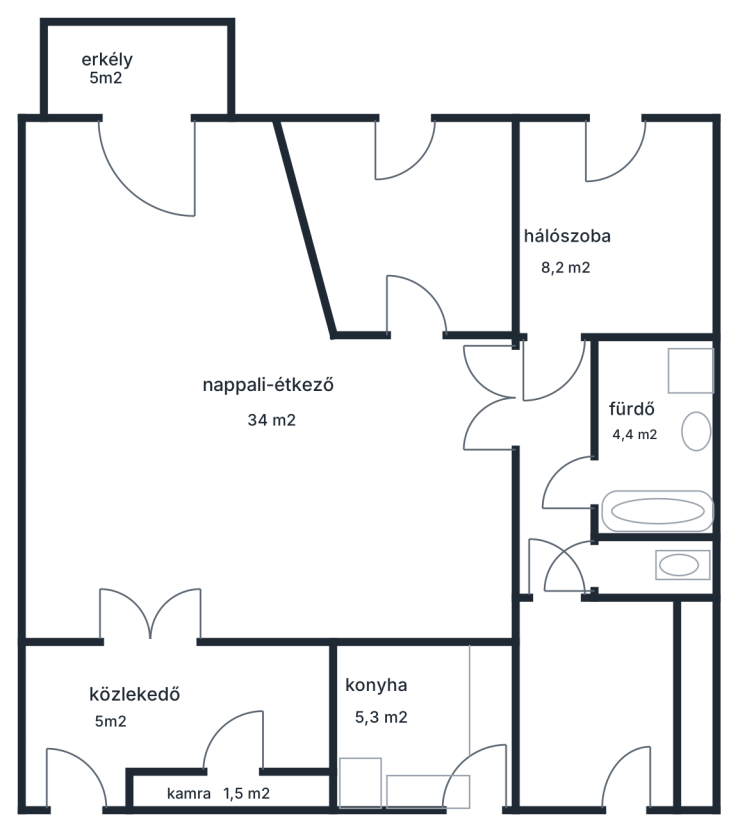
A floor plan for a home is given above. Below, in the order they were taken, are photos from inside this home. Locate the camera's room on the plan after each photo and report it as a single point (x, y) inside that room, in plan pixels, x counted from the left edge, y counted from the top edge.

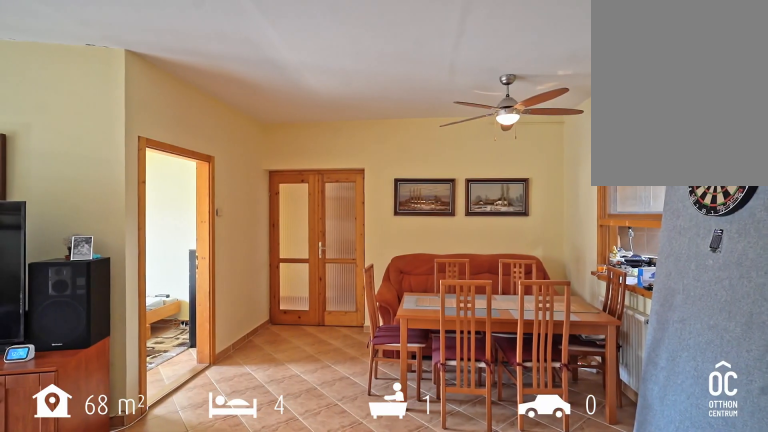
(269, 437)
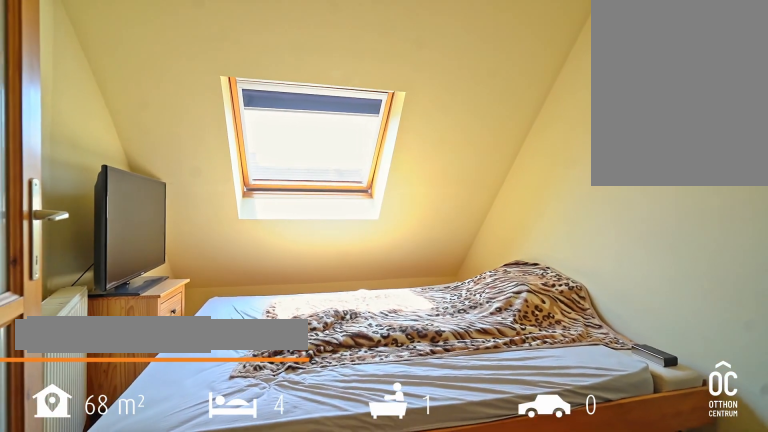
(408, 231)
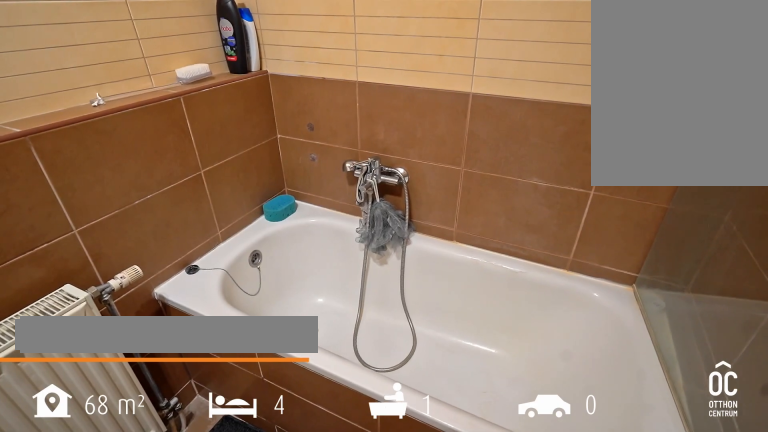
(653, 421)
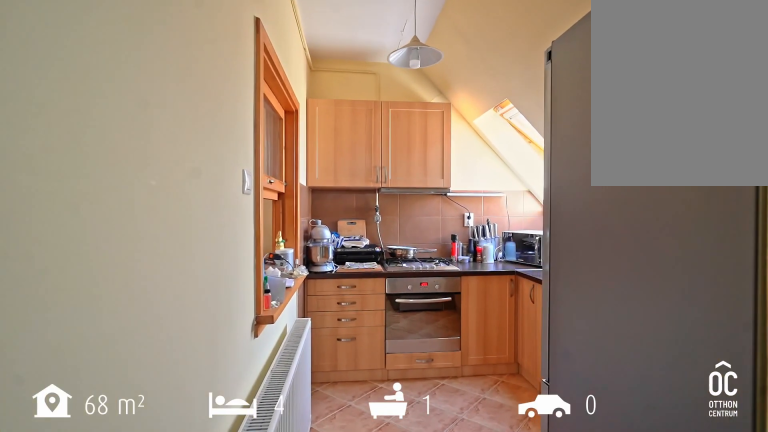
(418, 724)
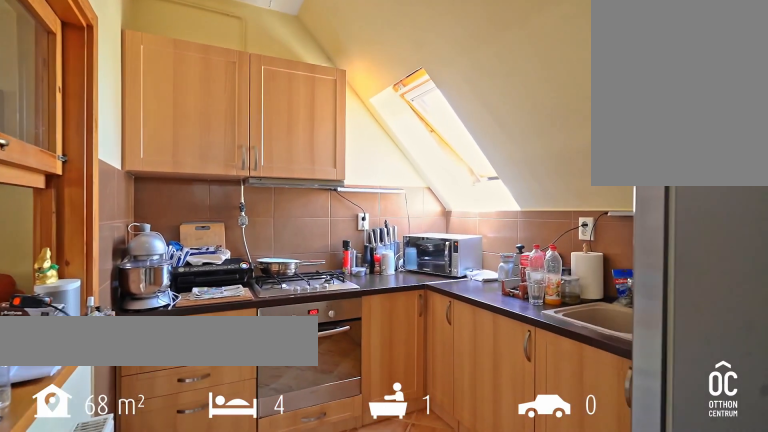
(419, 724)
